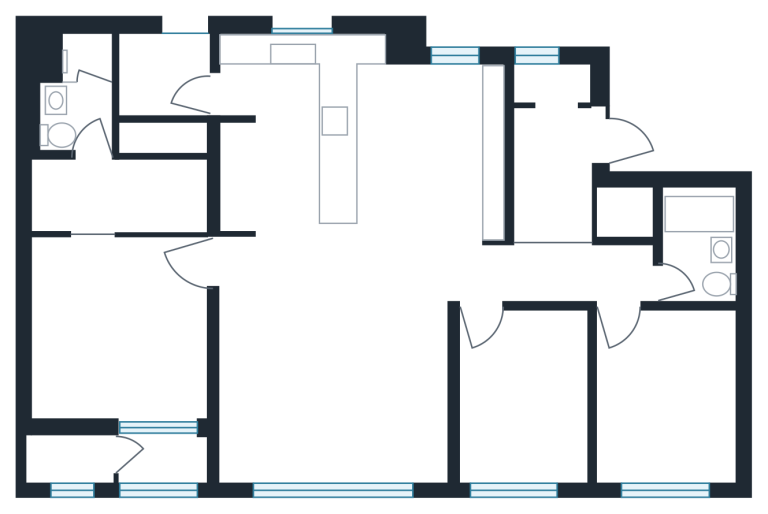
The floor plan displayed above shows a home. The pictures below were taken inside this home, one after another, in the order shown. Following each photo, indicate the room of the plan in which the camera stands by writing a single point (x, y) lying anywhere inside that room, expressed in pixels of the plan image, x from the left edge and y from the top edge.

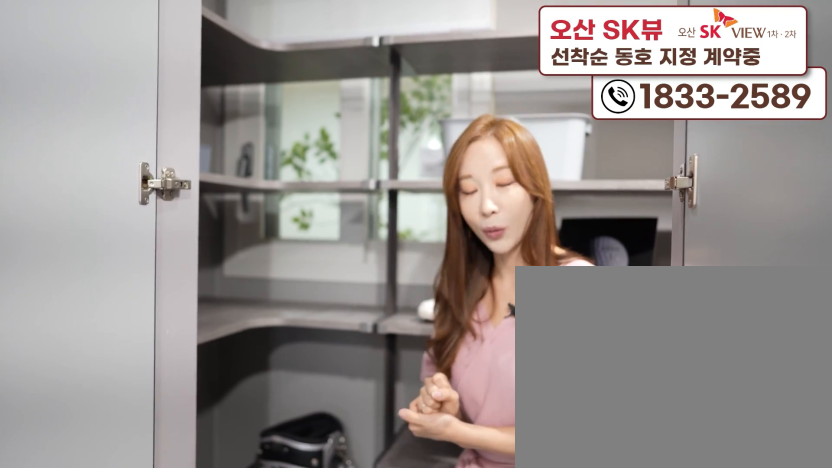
(559, 153)
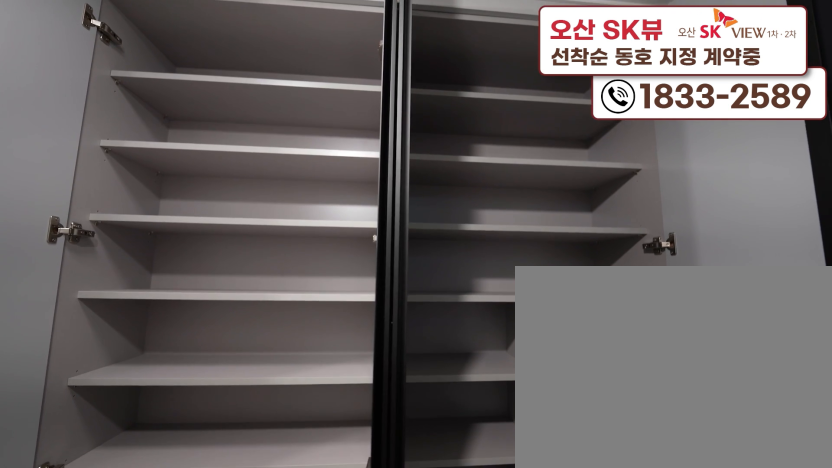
(559, 153)
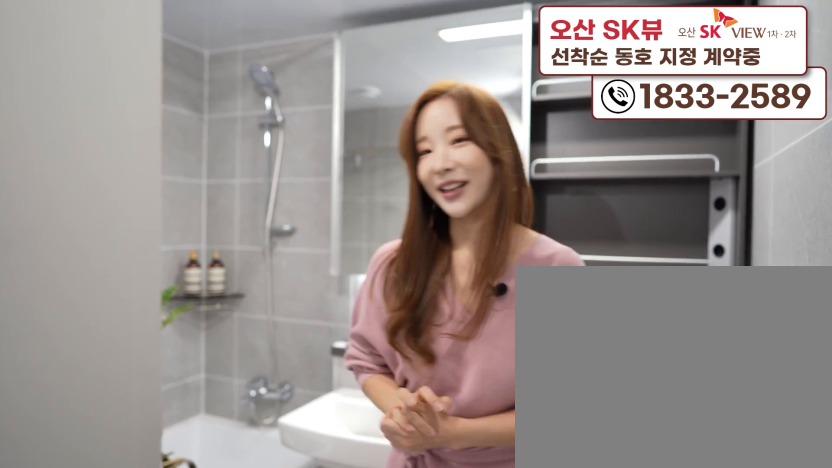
(705, 267)
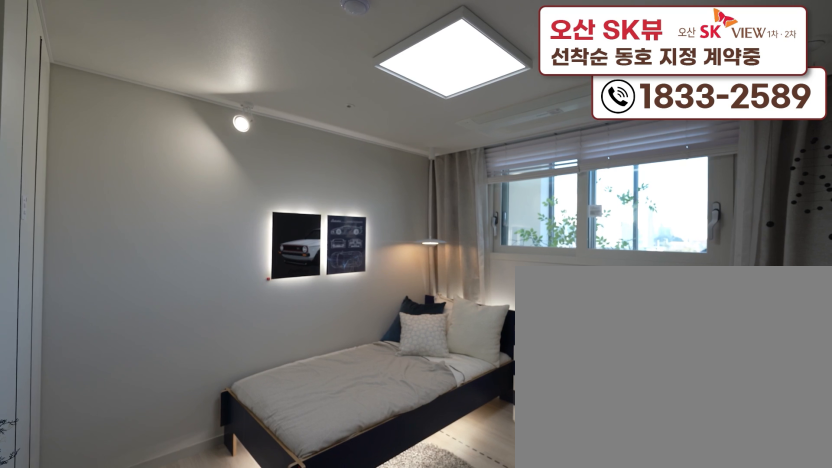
(659, 435)
